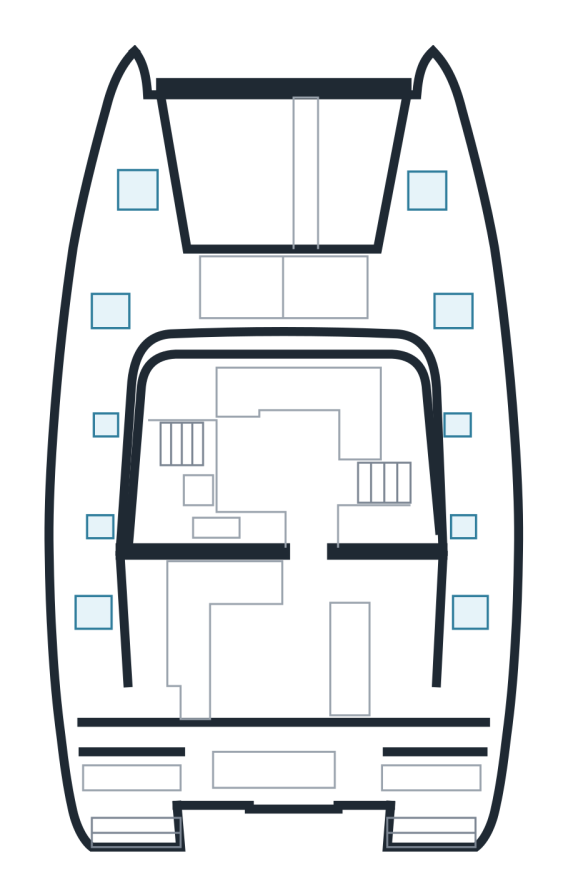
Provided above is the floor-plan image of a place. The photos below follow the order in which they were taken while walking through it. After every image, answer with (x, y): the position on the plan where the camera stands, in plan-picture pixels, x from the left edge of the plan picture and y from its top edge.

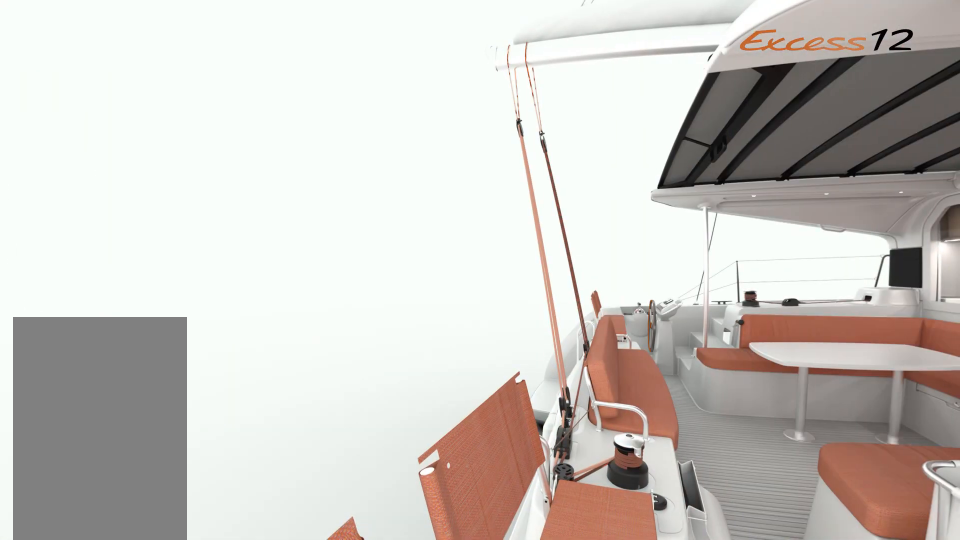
(443, 778)
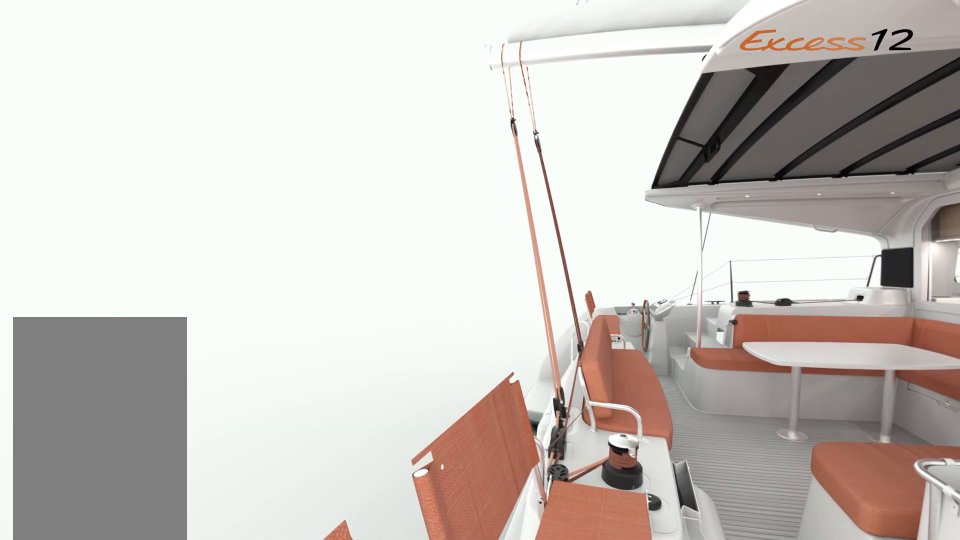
(443, 778)
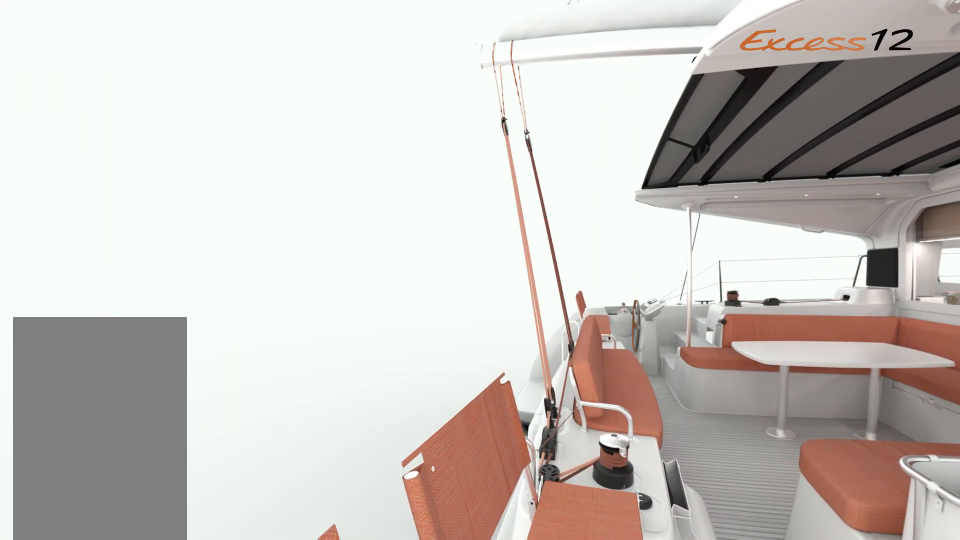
(443, 778)
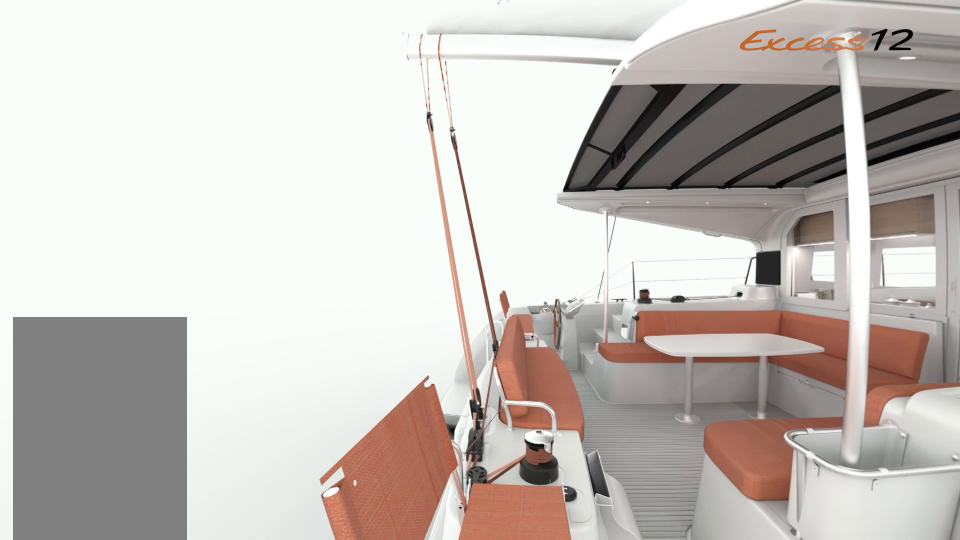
(443, 777)
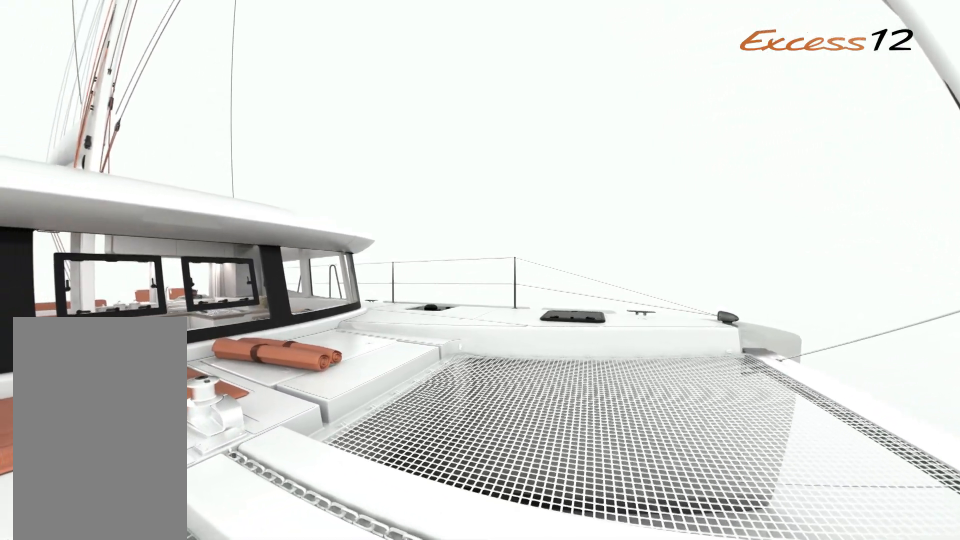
(348, 193)
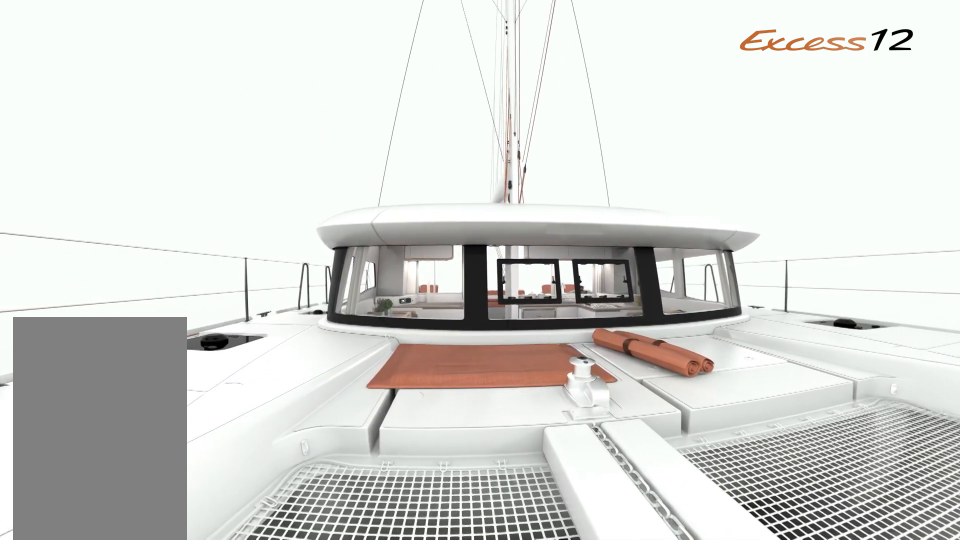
(357, 190)
